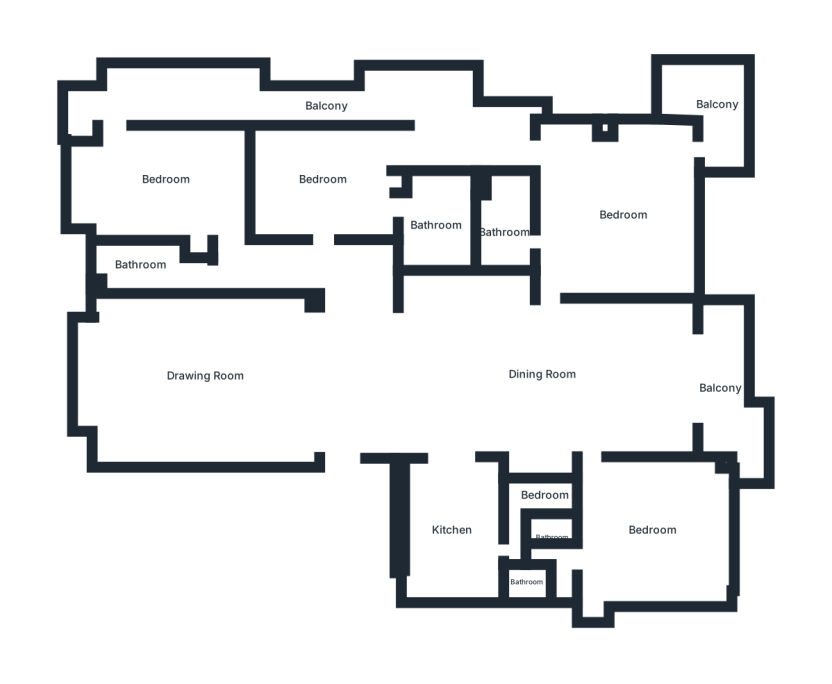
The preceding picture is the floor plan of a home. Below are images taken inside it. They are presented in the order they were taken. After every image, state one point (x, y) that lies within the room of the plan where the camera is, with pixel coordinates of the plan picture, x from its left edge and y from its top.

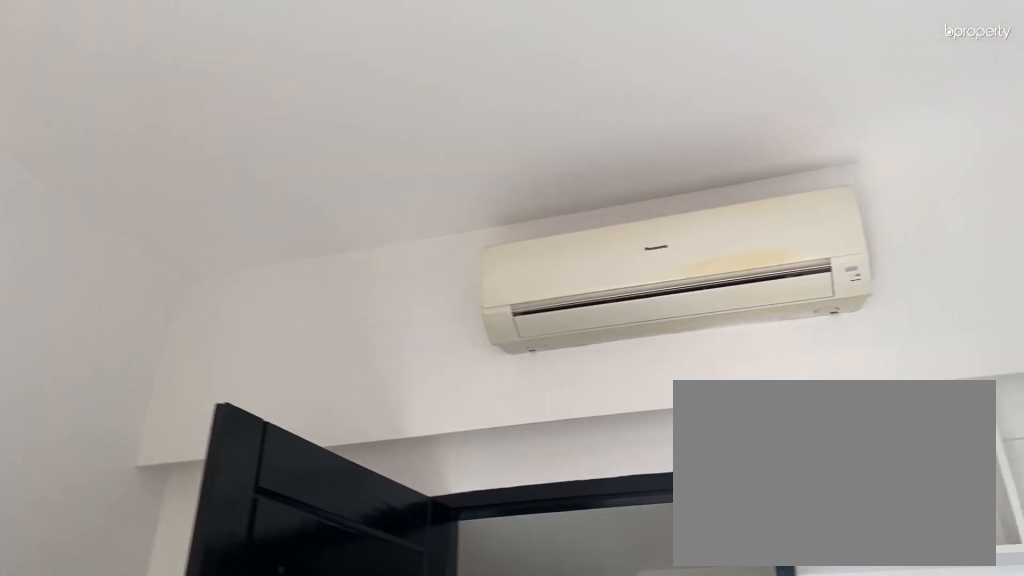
(321, 178)
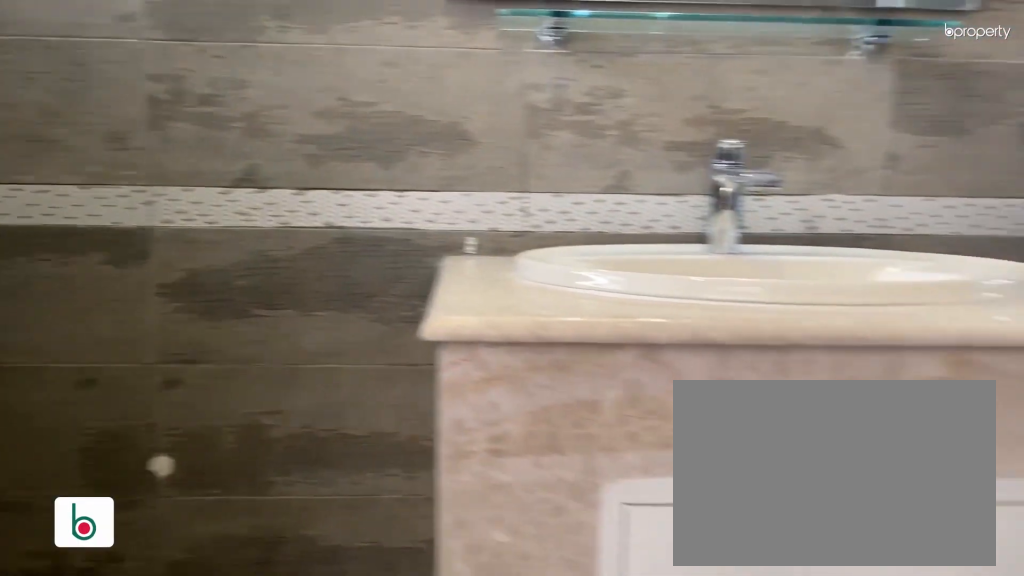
(434, 226)
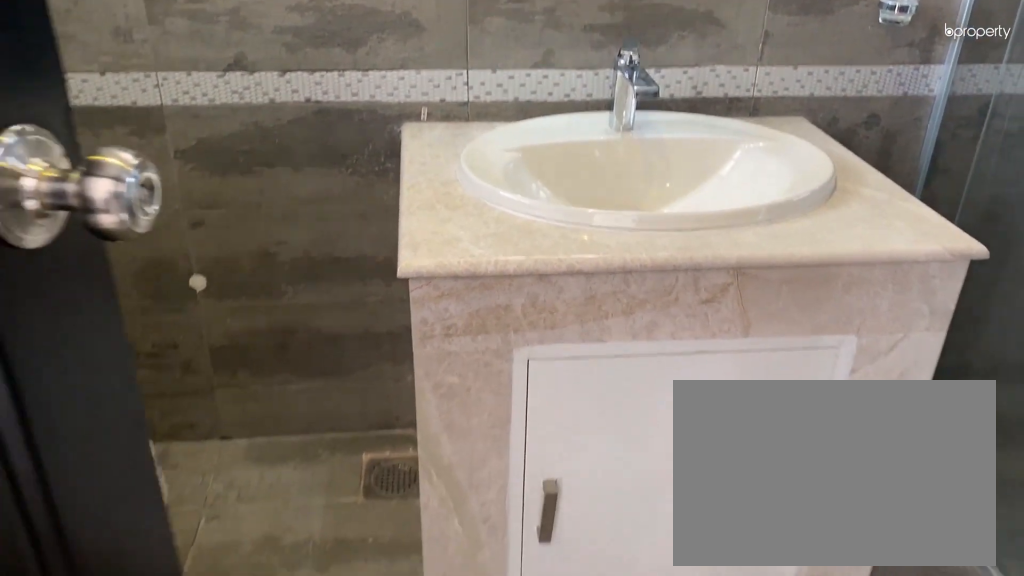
(434, 226)
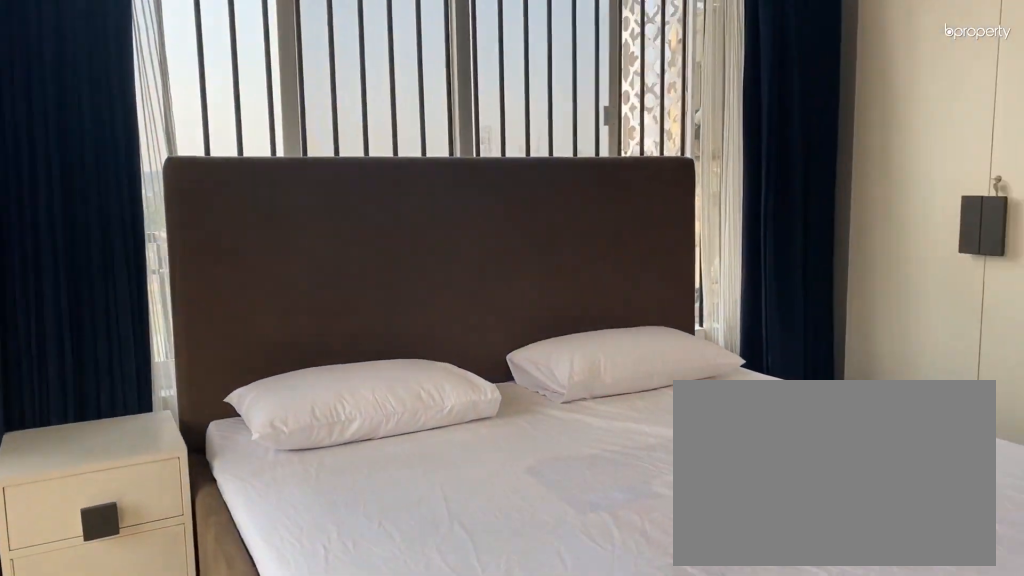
(613, 218)
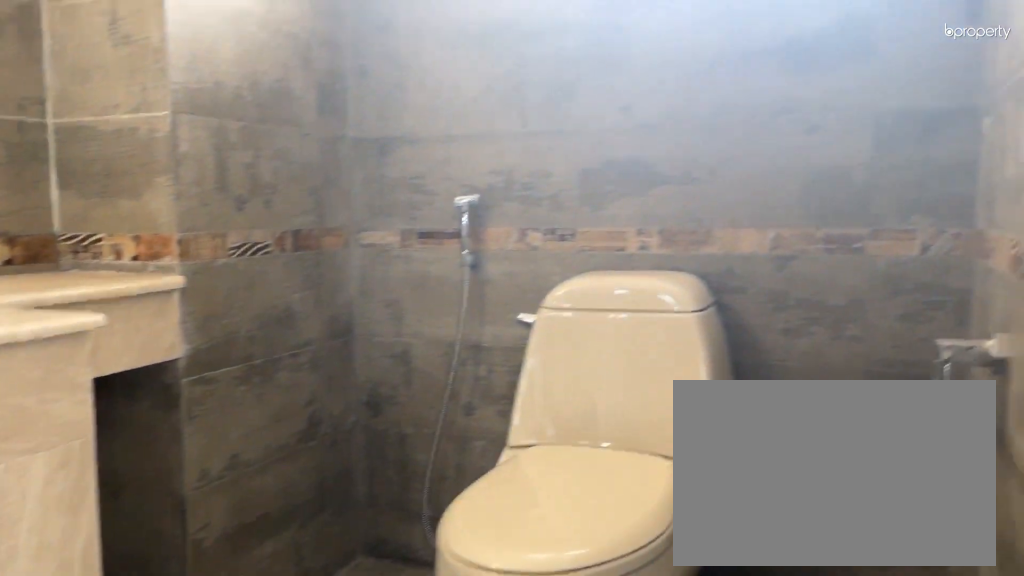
(499, 230)
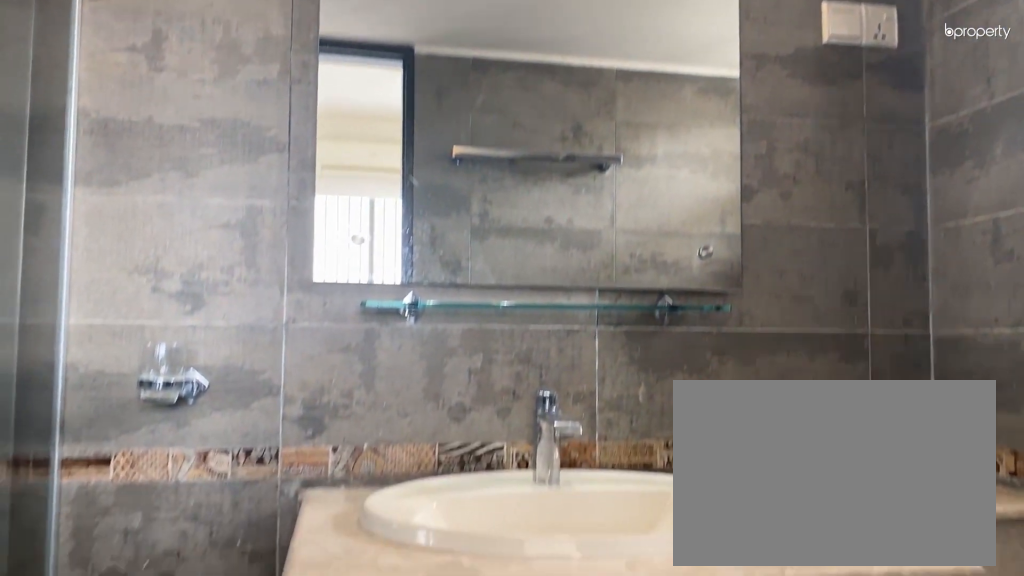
(499, 230)
